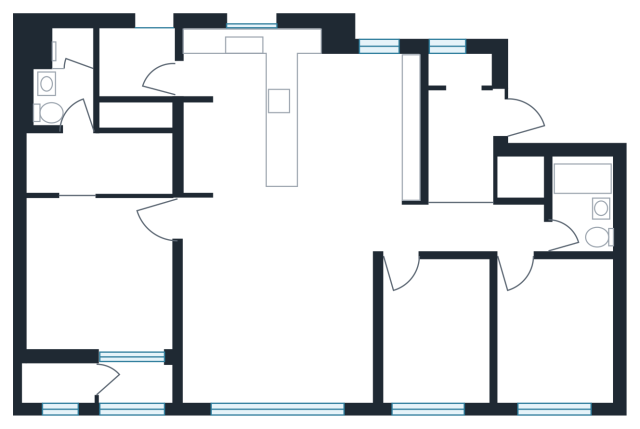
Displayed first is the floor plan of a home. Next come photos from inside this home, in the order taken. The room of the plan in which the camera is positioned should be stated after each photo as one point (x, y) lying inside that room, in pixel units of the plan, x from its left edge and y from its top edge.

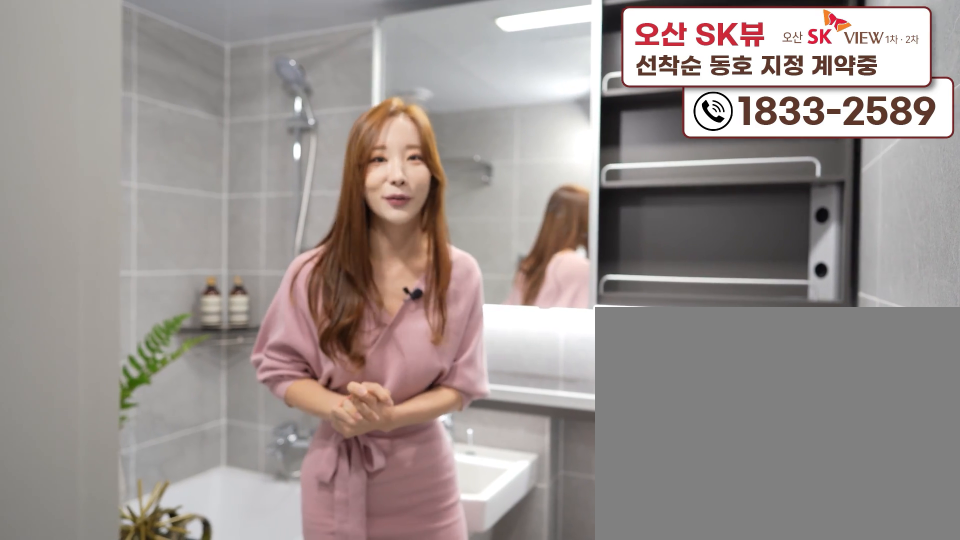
(587, 223)
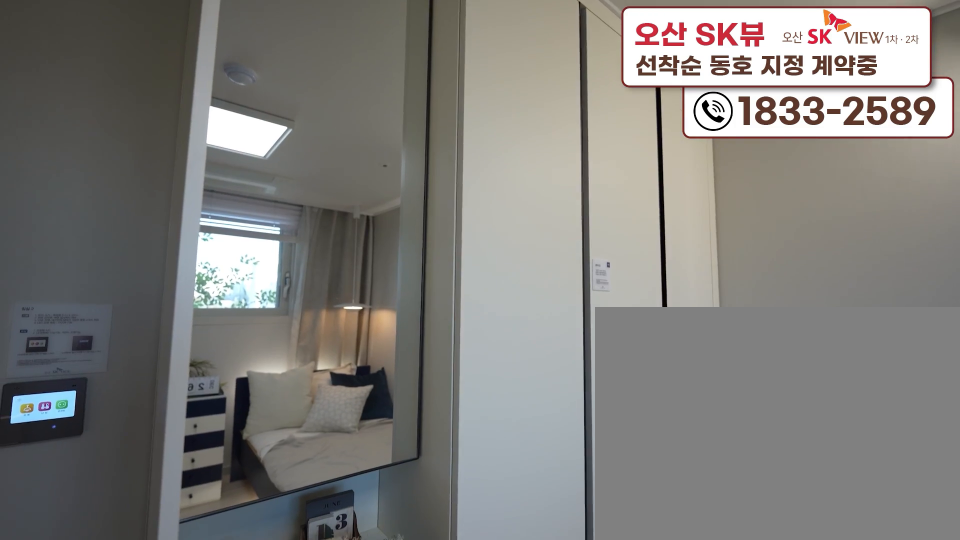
(549, 365)
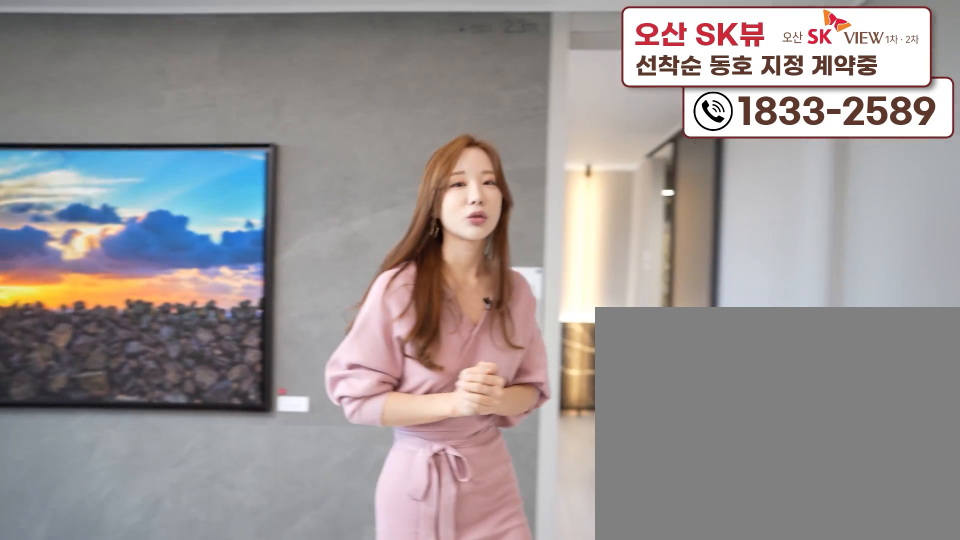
(281, 353)
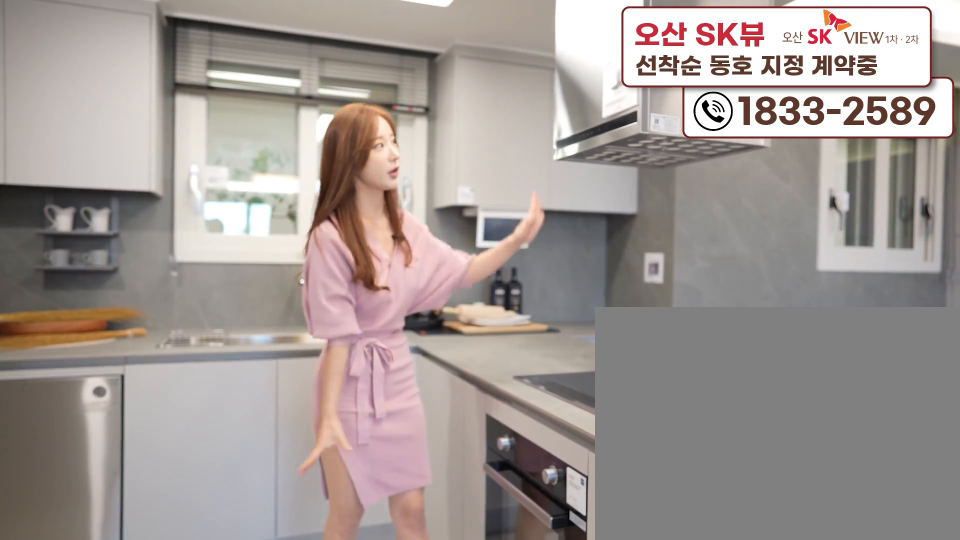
(255, 203)
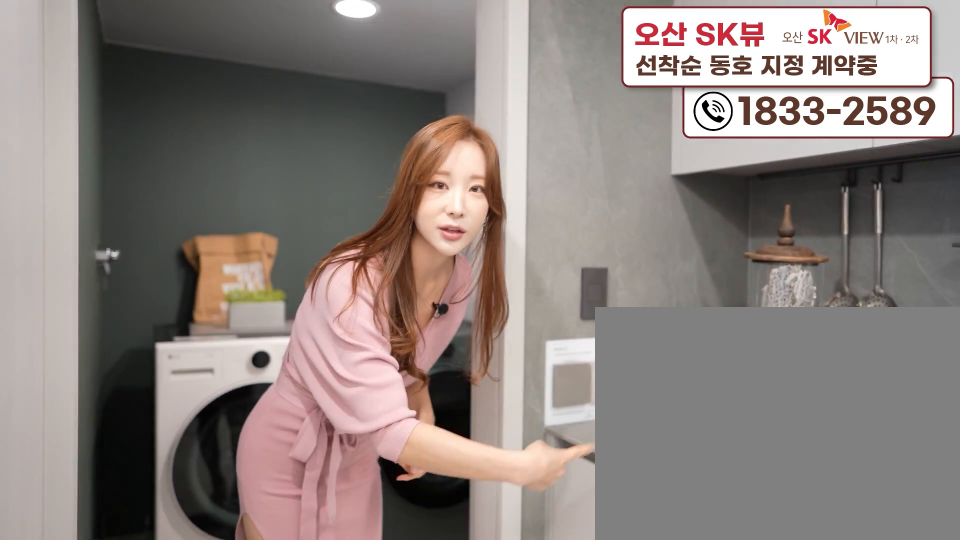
(255, 203)
